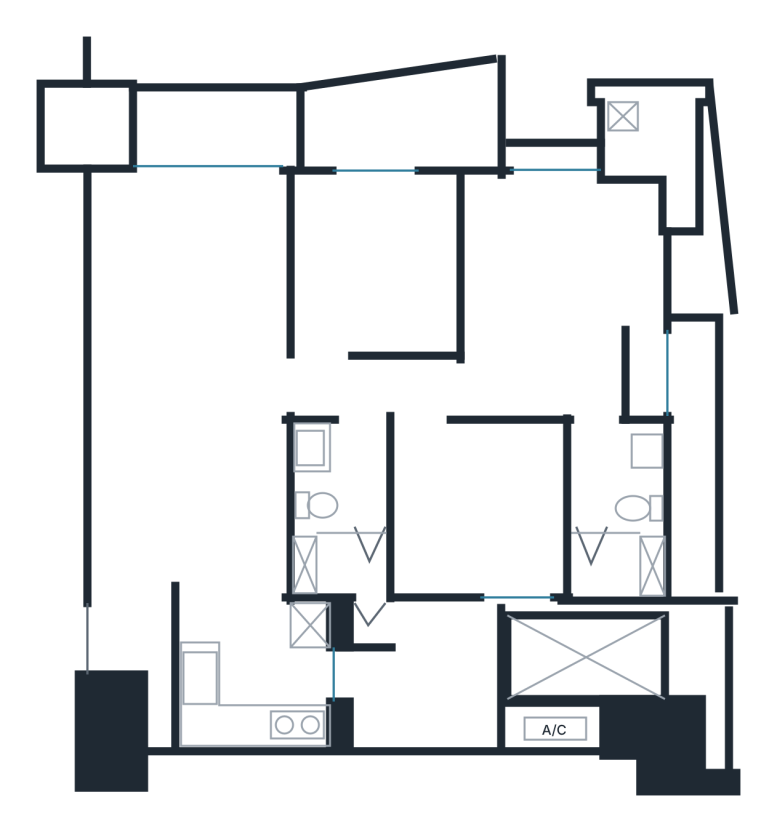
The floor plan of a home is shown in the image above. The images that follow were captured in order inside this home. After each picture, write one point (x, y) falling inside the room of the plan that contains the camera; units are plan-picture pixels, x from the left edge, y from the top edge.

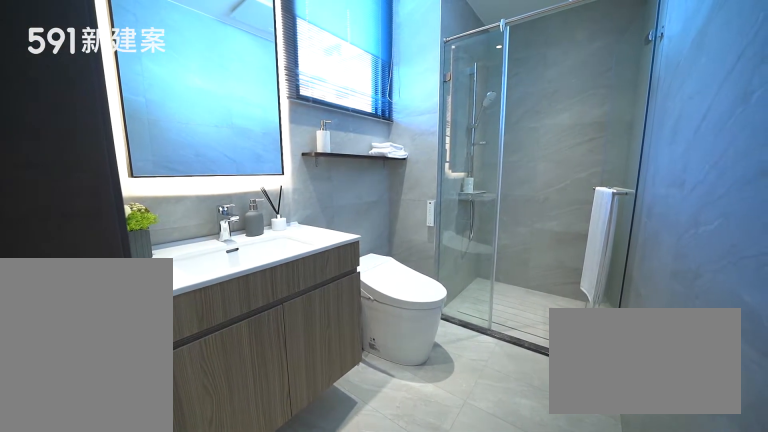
(618, 521)
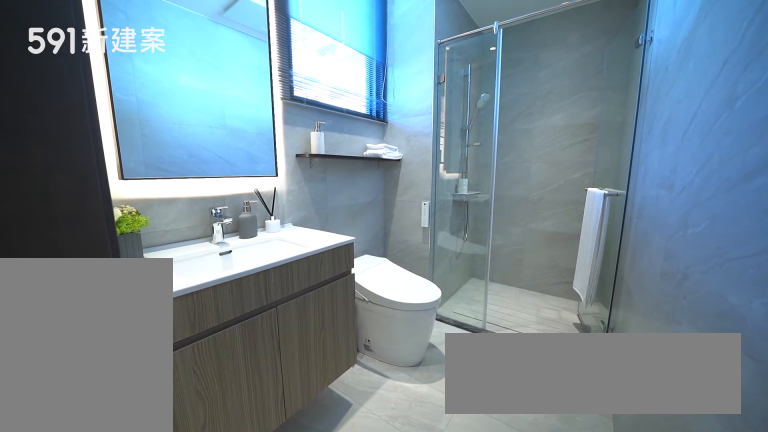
(618, 521)
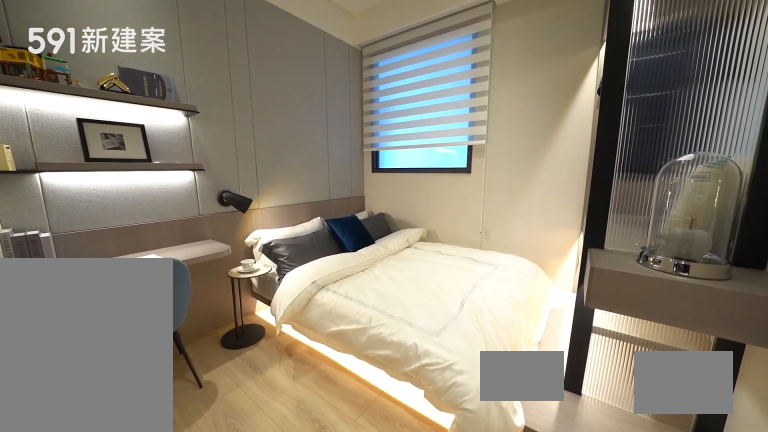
(484, 514)
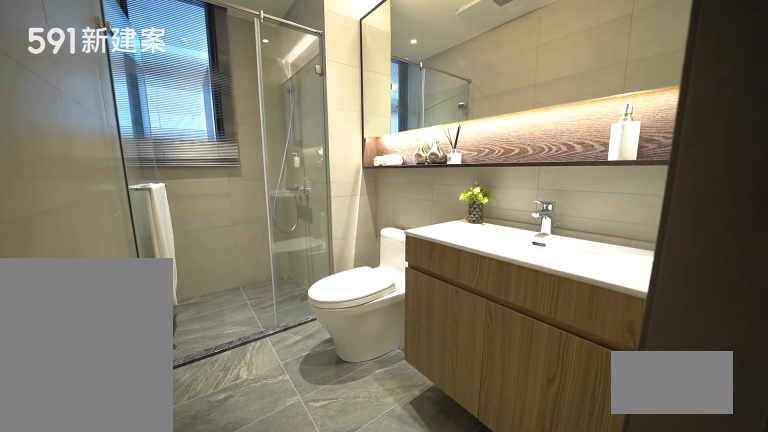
(340, 518)
